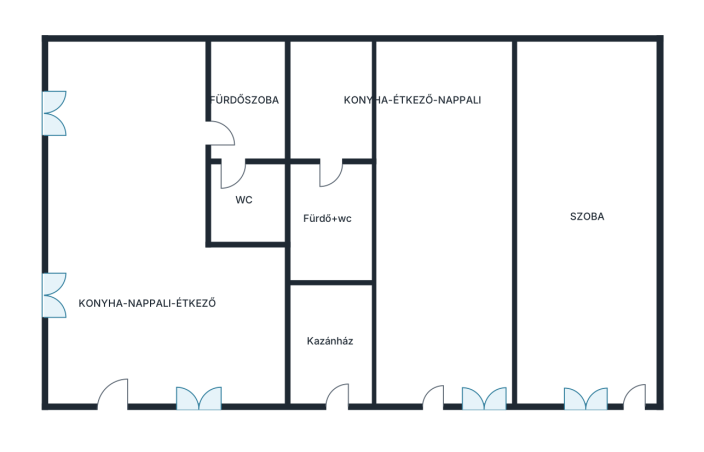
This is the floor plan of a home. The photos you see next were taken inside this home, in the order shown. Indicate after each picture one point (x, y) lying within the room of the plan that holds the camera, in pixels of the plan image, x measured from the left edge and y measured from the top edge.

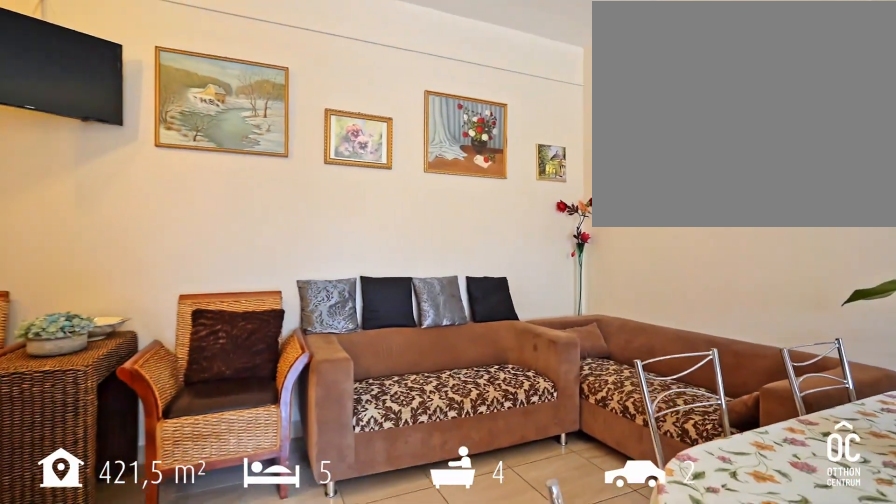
(438, 232)
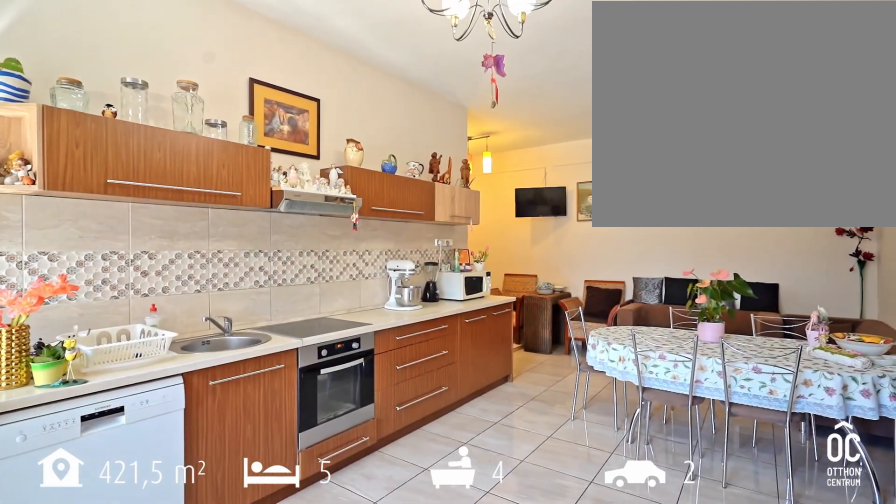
(438, 232)
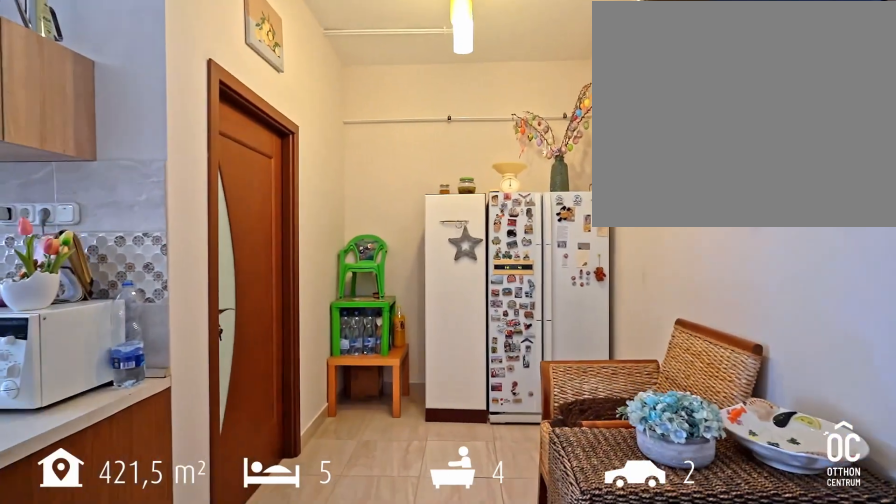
(329, 99)
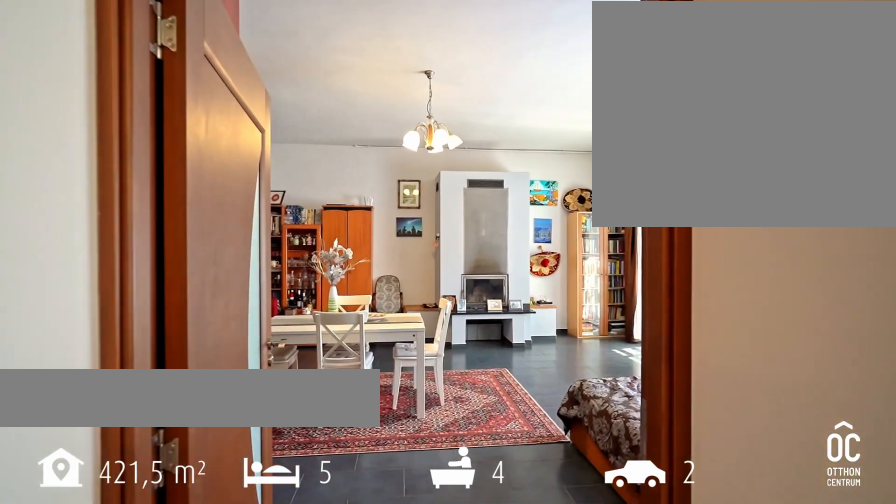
(583, 217)
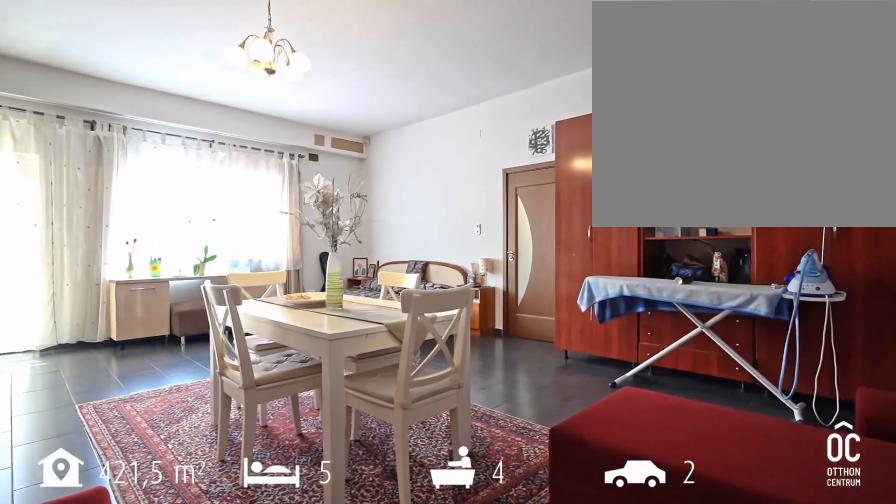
(583, 217)
